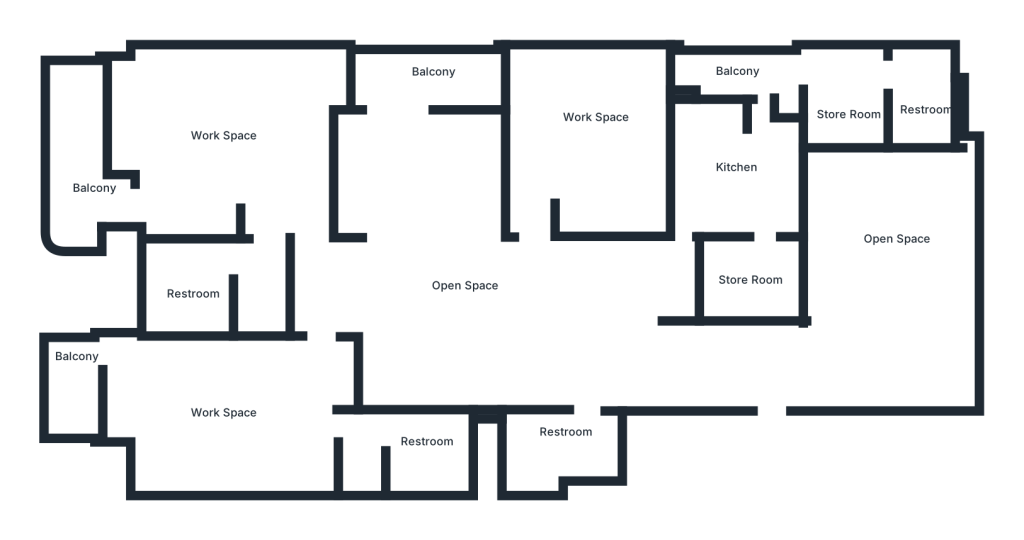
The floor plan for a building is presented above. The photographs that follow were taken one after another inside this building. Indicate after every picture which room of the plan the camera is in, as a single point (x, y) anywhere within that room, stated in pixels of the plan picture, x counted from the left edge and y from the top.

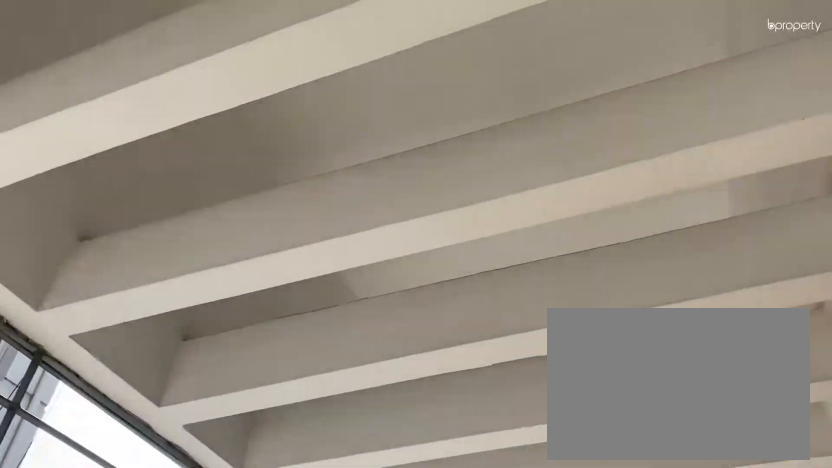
(75, 190)
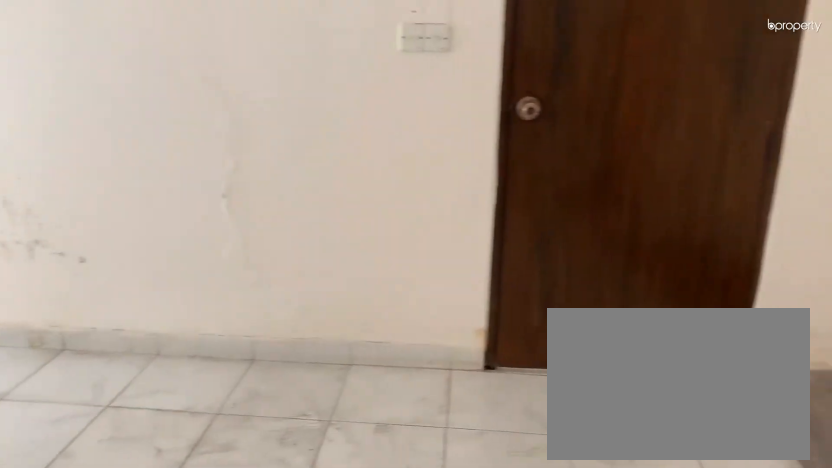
(238, 421)
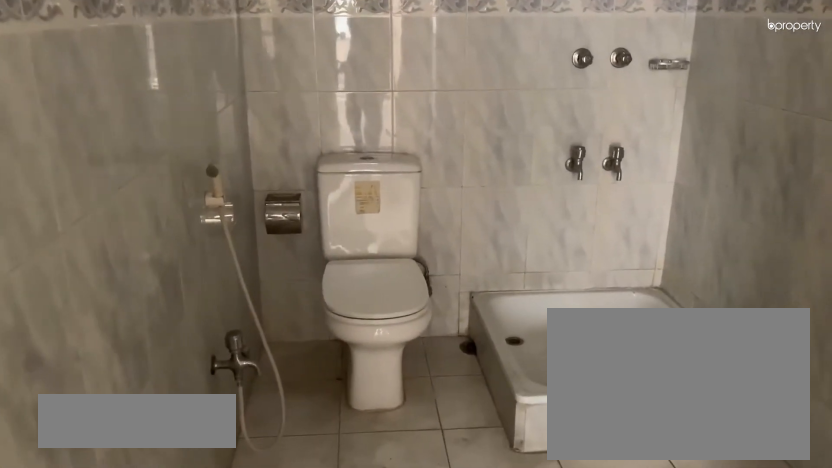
(430, 441)
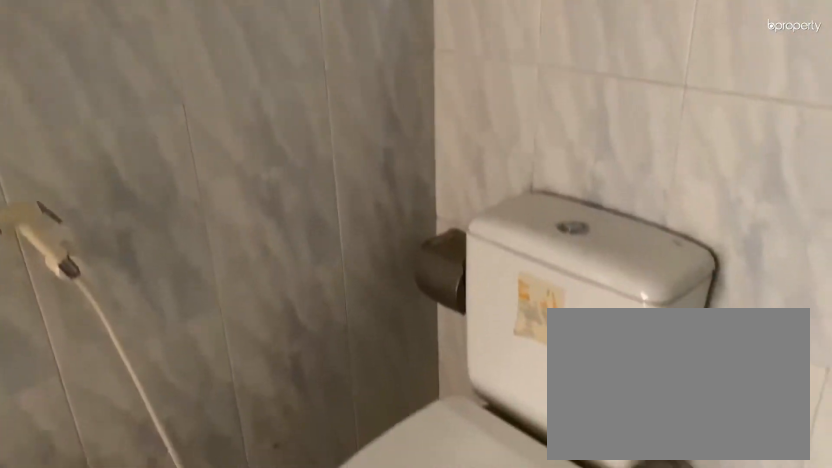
(430, 441)
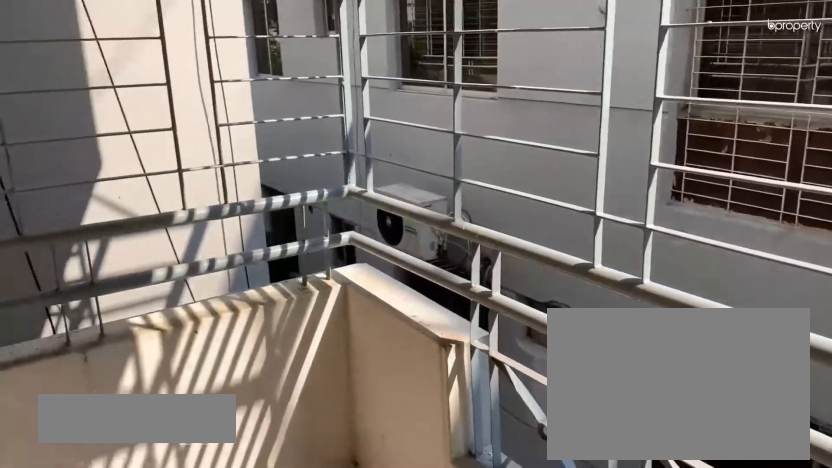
(70, 382)
